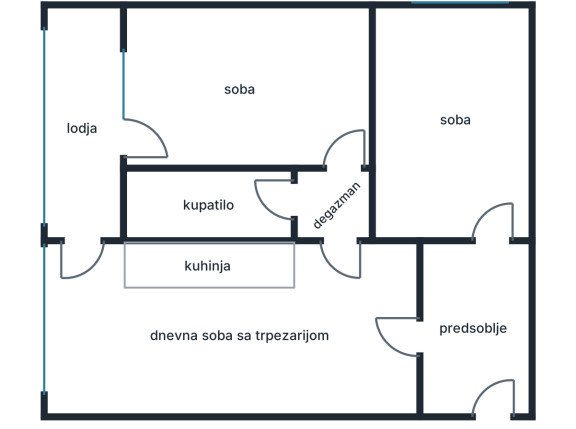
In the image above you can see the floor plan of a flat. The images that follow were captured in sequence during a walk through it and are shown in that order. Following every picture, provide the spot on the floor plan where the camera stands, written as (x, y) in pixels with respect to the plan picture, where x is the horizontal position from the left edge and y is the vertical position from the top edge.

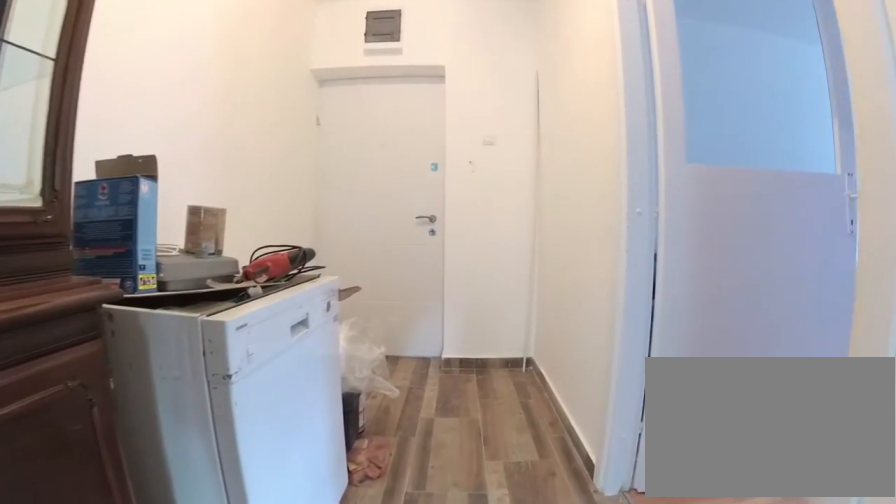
(491, 280)
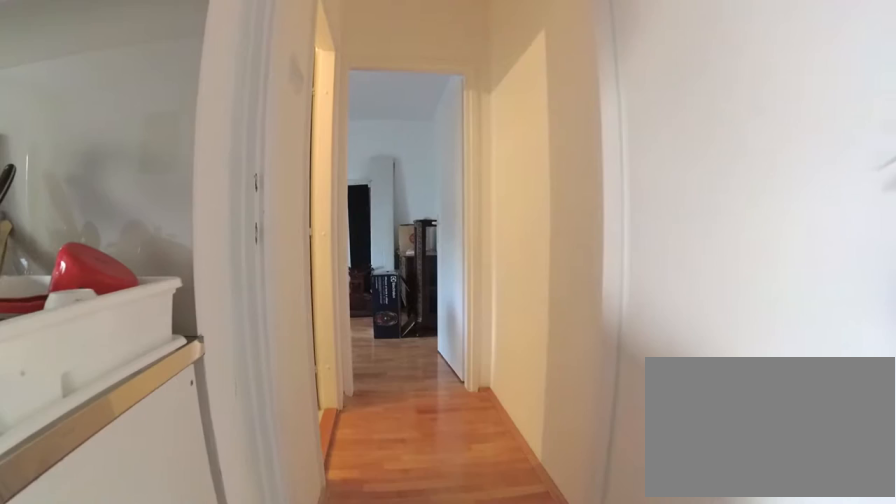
(326, 312)
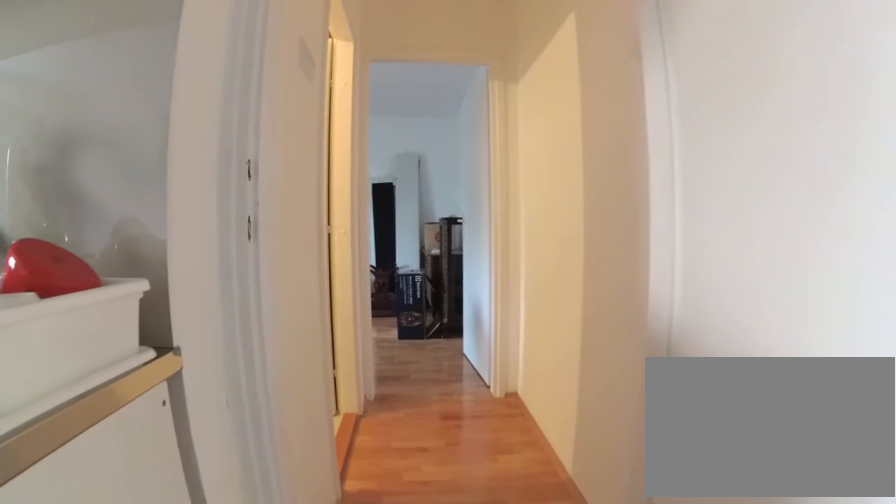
(326, 305)
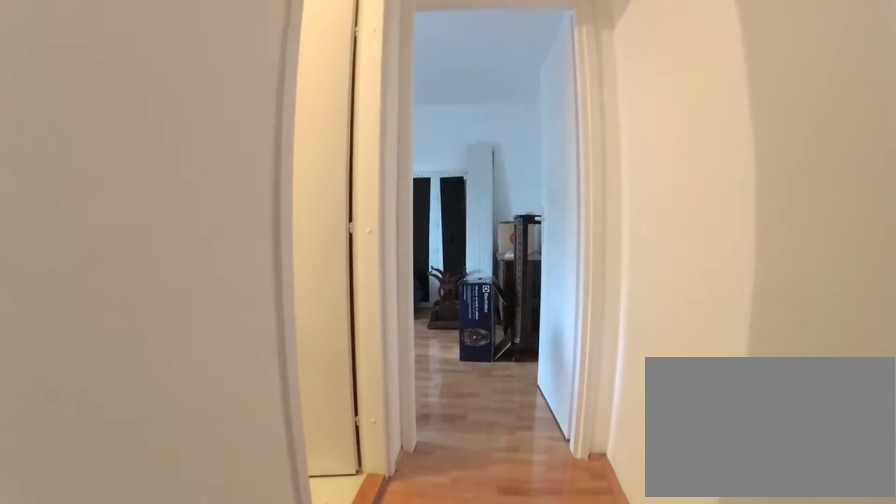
(326, 272)
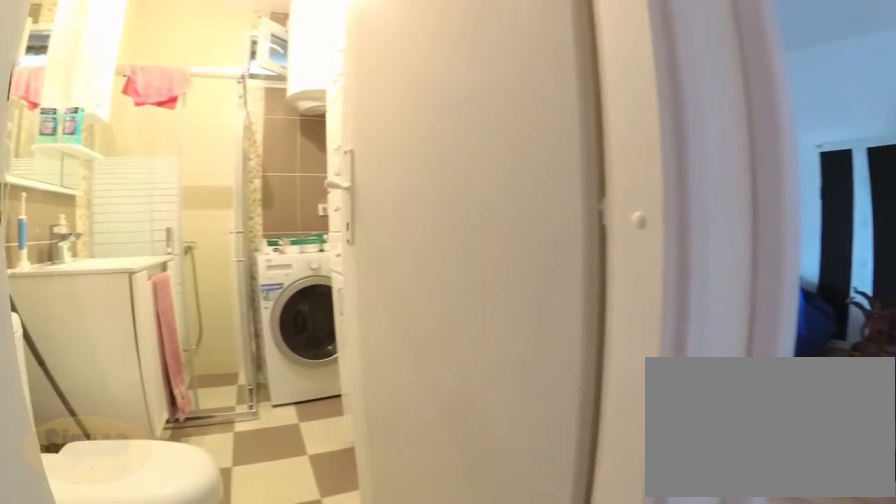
(331, 222)
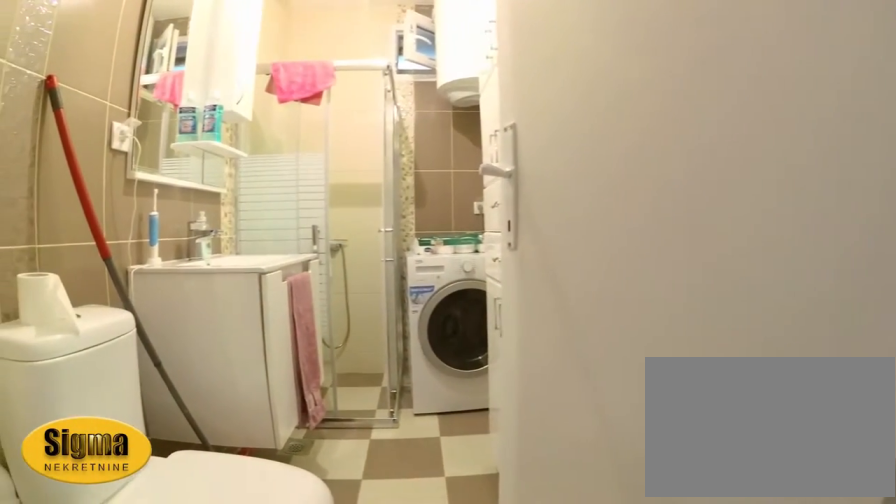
(328, 208)
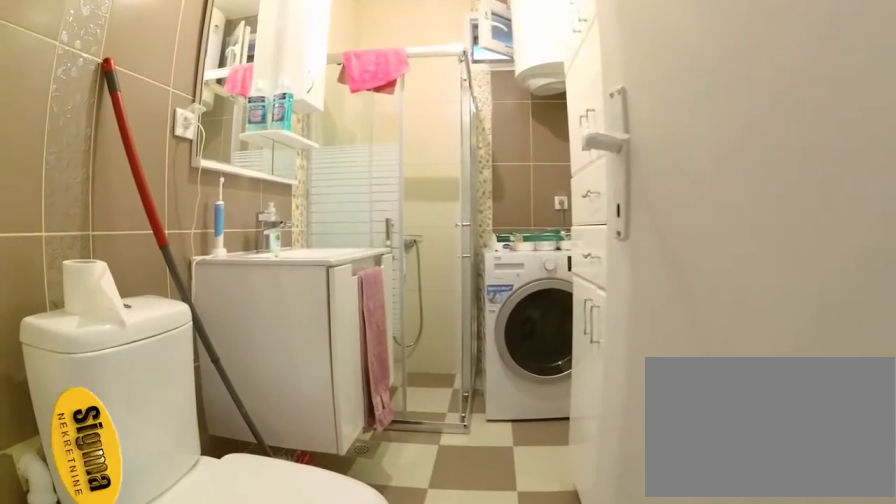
(320, 204)
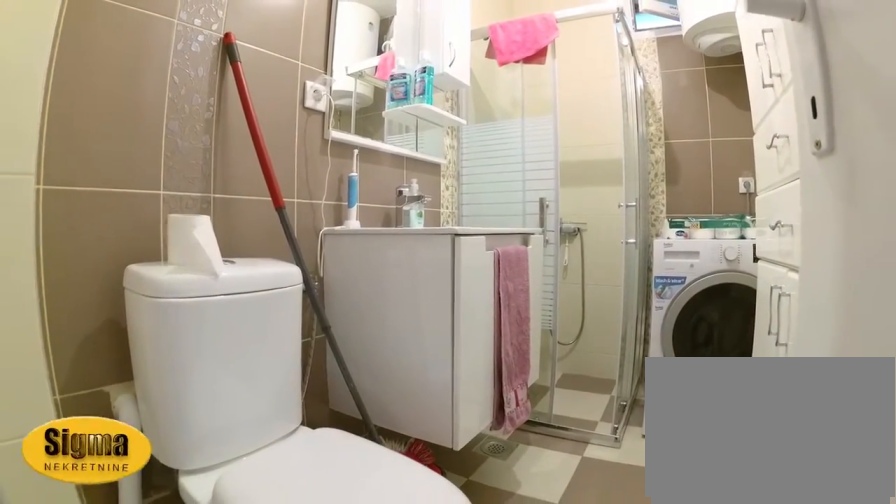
(301, 205)
